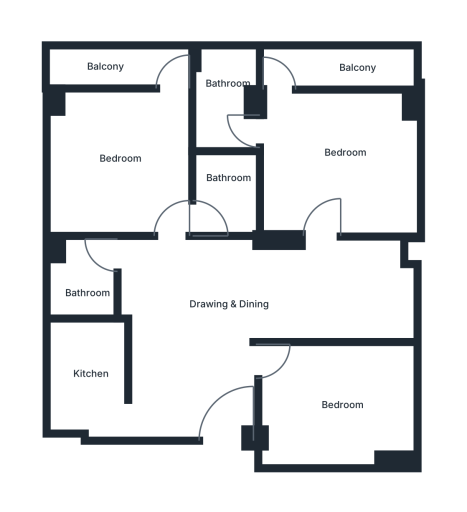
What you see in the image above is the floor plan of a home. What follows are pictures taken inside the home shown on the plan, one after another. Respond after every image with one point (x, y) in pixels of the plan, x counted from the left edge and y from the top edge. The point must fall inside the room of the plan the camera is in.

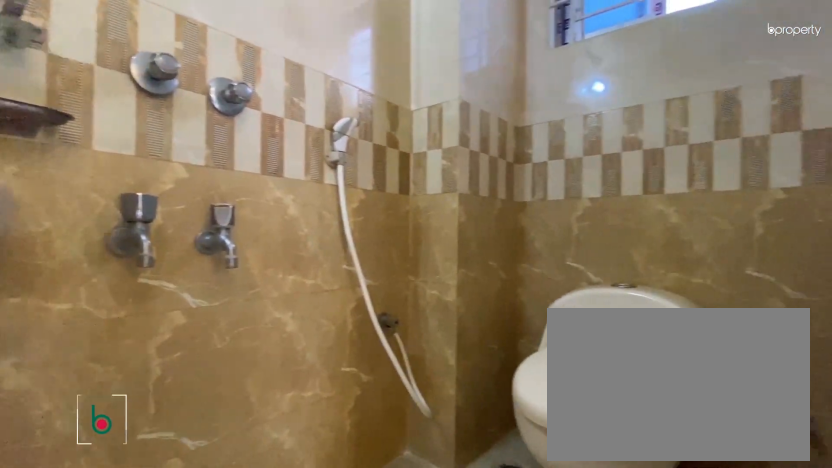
(221, 106)
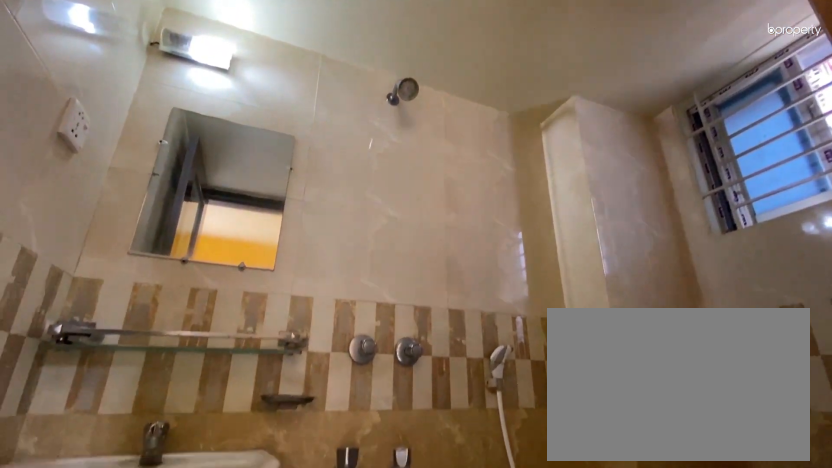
(221, 106)
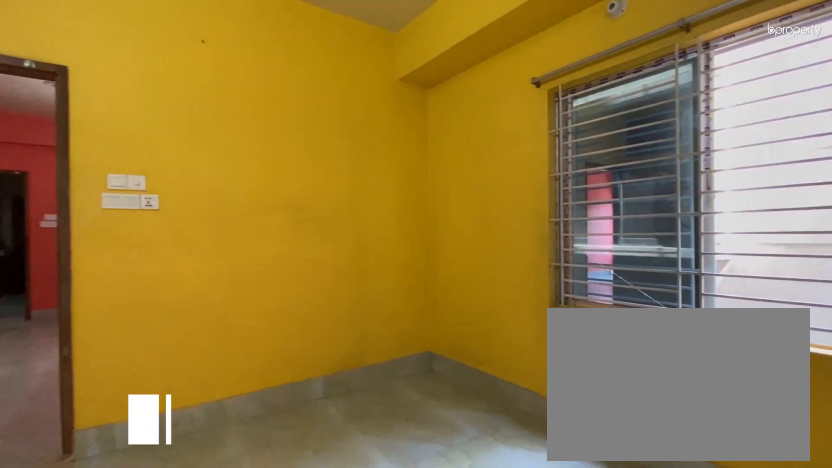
(129, 169)
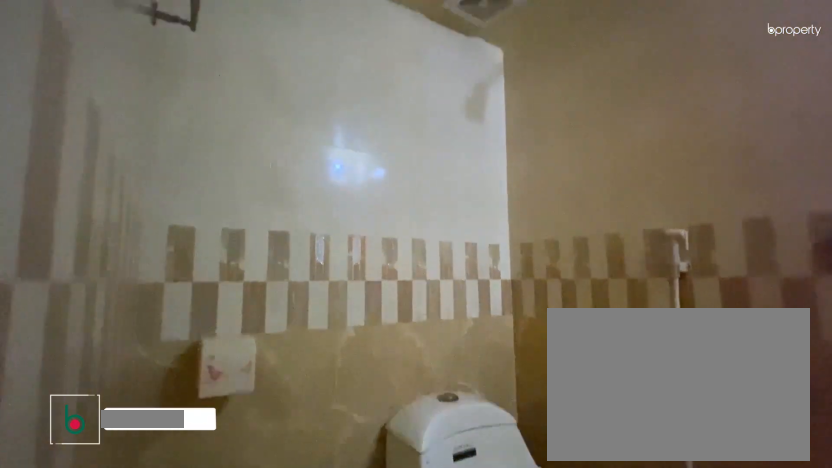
(226, 200)
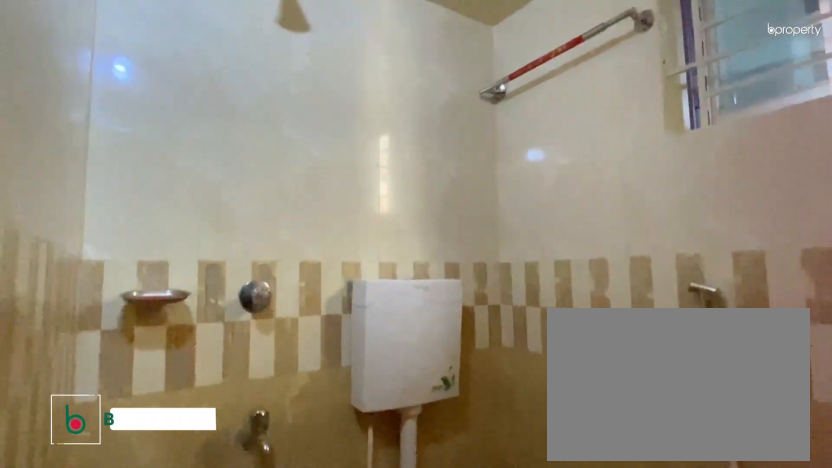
(87, 267)
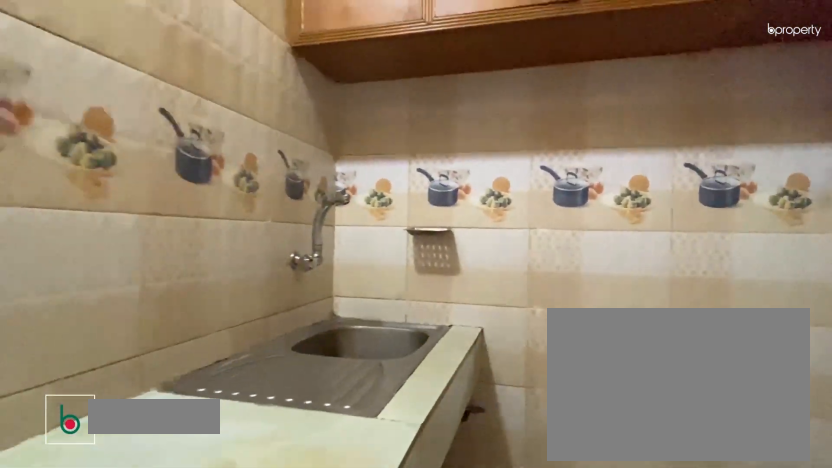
(89, 373)
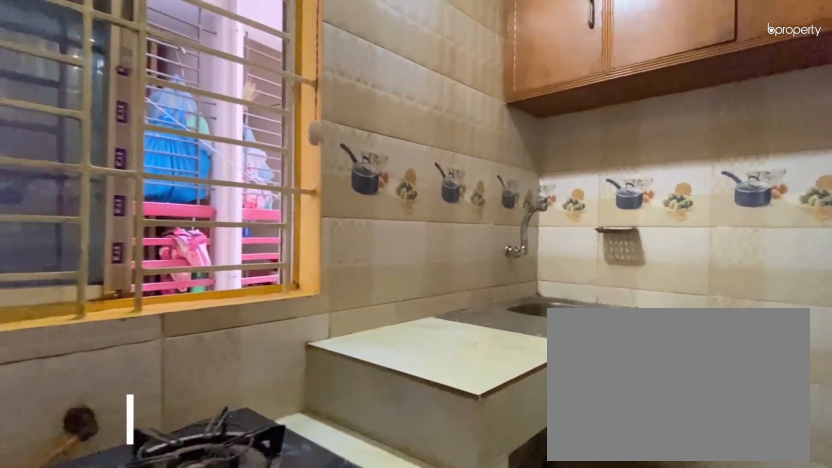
(89, 373)
